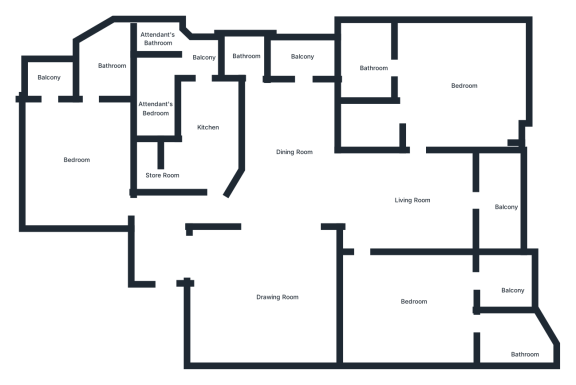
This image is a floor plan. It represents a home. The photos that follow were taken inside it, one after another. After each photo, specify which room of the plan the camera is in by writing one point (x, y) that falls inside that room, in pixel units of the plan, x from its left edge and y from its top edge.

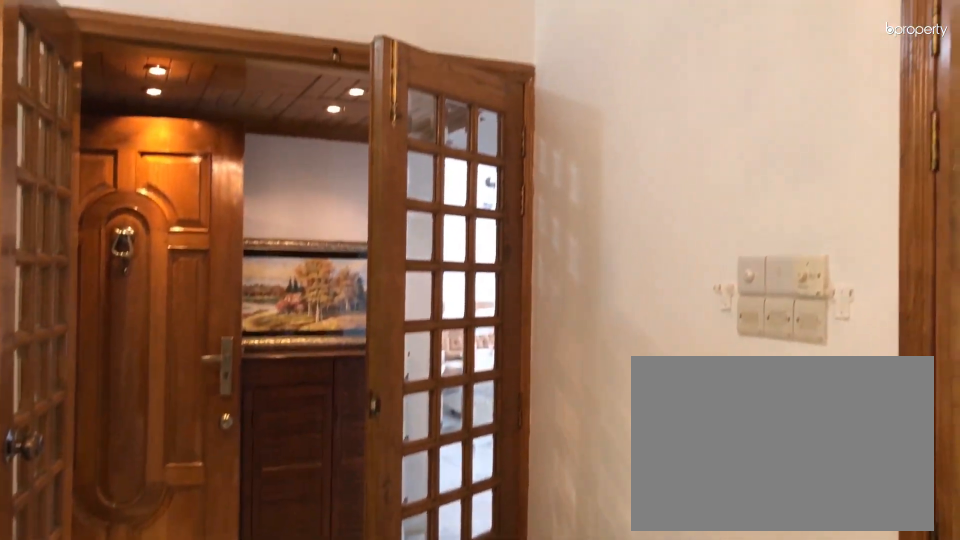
(260, 289)
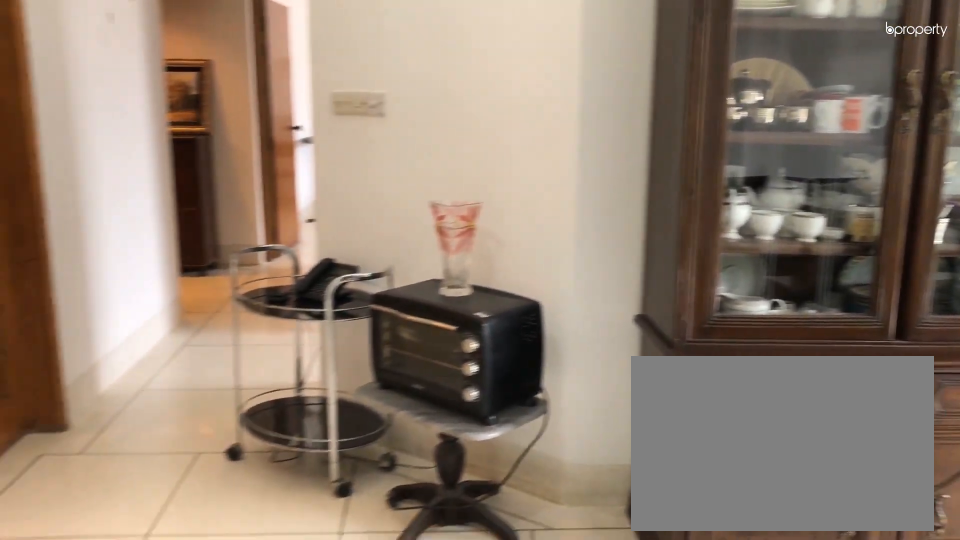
(291, 141)
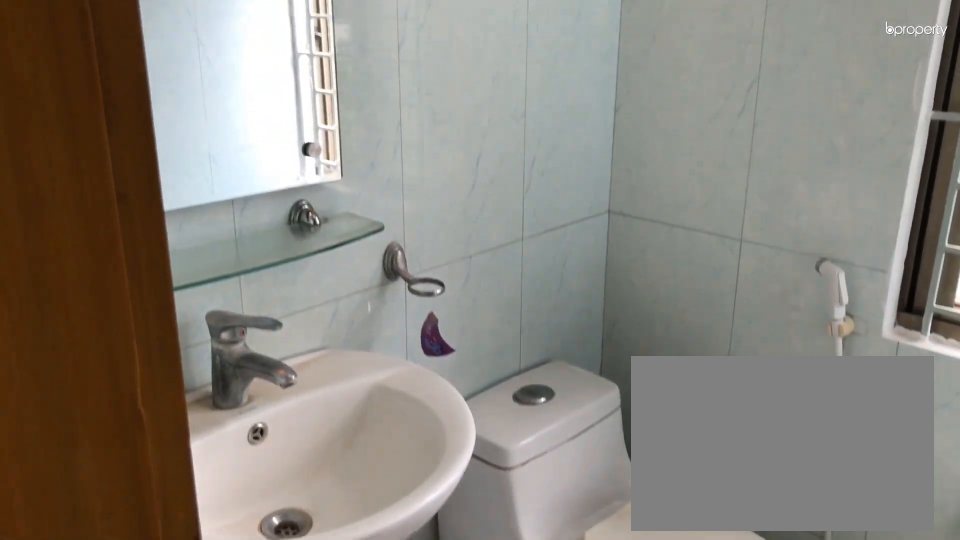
(242, 53)
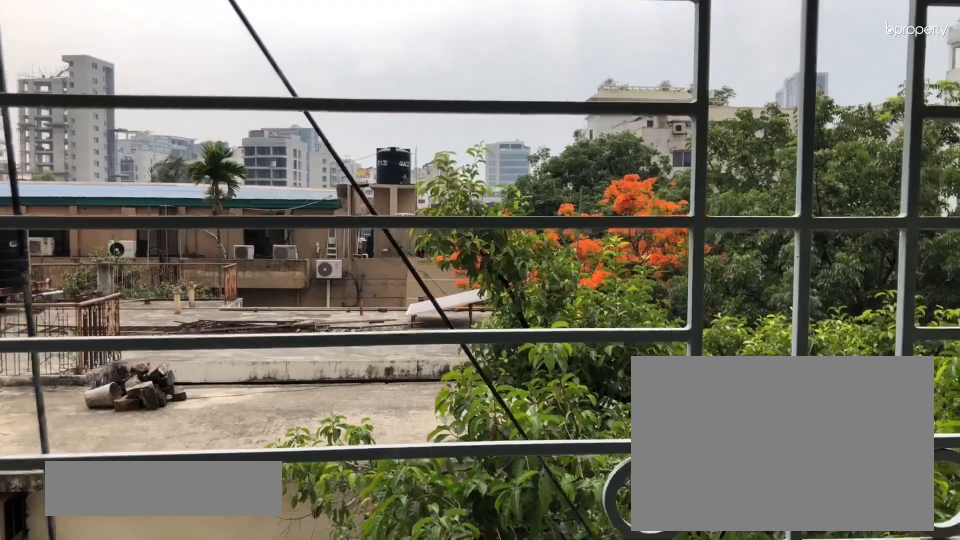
(300, 53)
